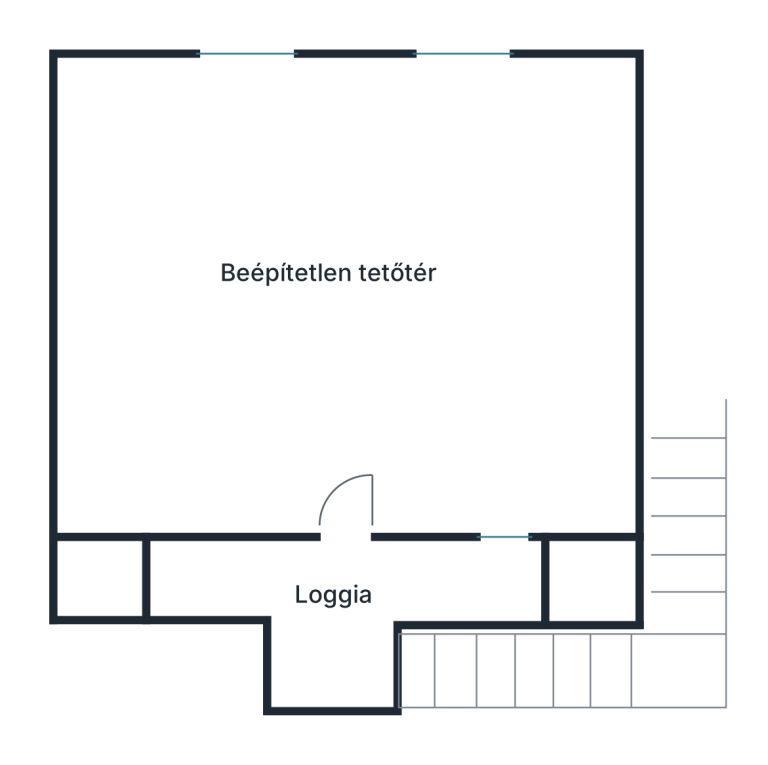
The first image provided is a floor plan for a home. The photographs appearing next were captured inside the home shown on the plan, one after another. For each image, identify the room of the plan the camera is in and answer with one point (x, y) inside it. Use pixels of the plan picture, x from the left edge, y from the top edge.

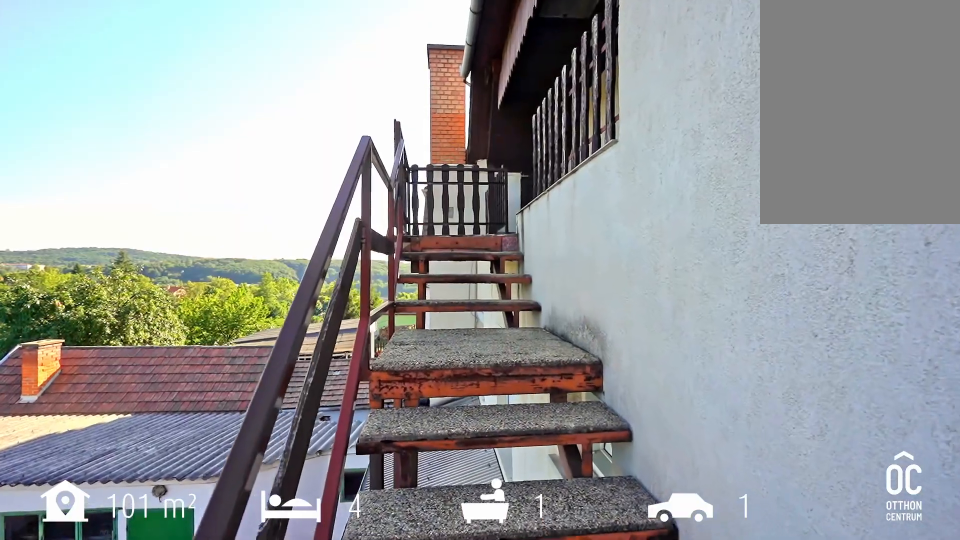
(526, 669)
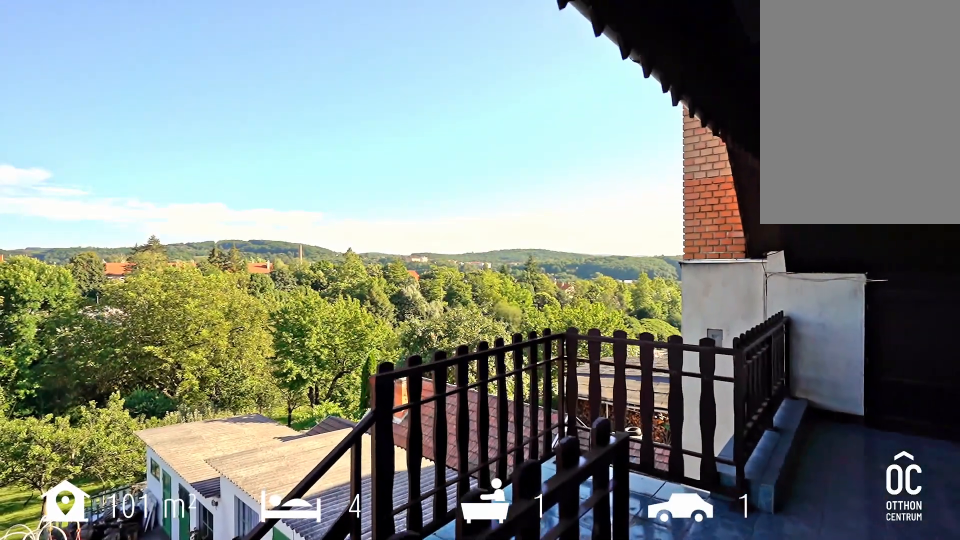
(337, 607)
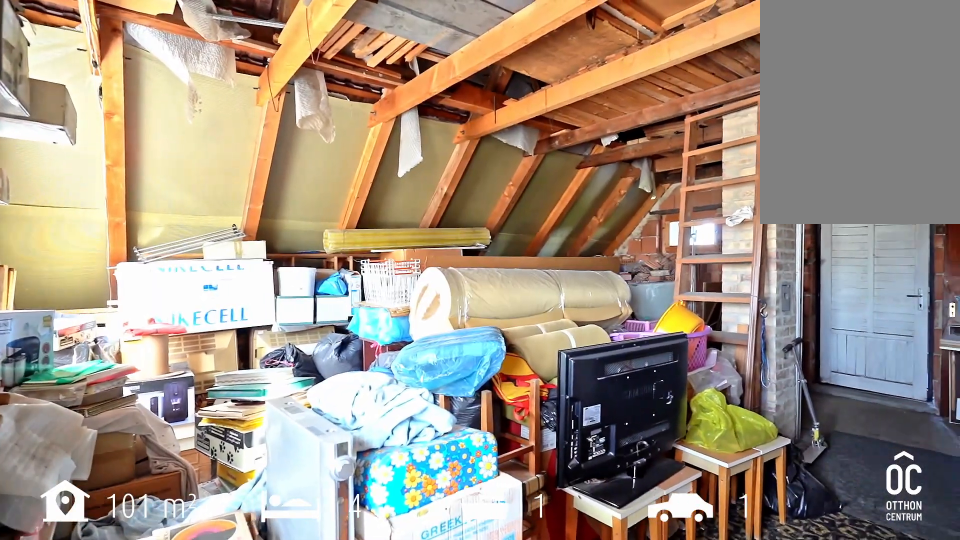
(357, 309)
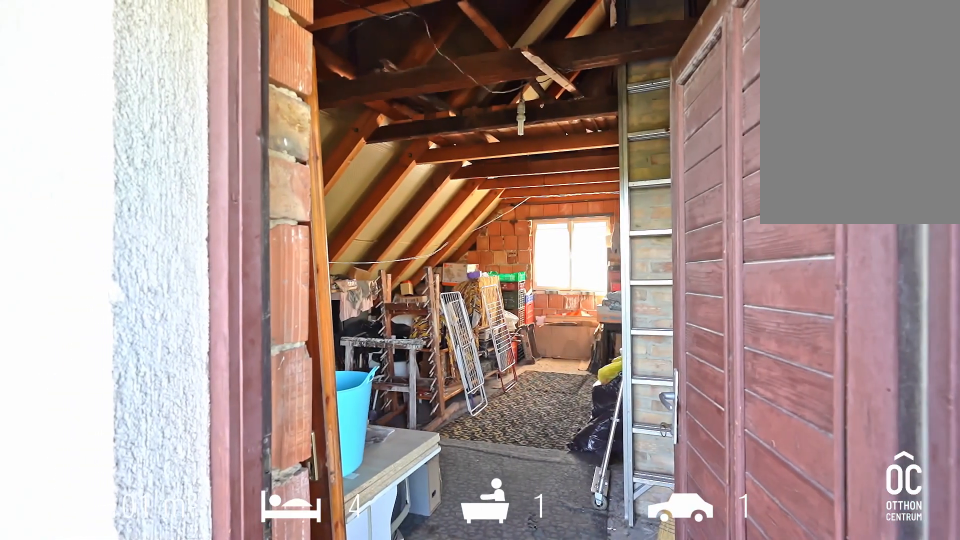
(357, 309)
